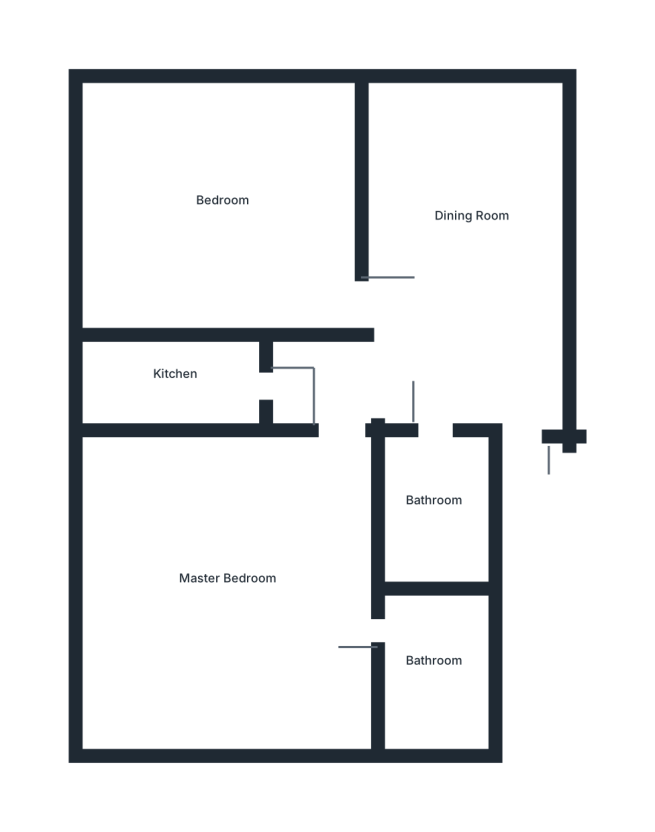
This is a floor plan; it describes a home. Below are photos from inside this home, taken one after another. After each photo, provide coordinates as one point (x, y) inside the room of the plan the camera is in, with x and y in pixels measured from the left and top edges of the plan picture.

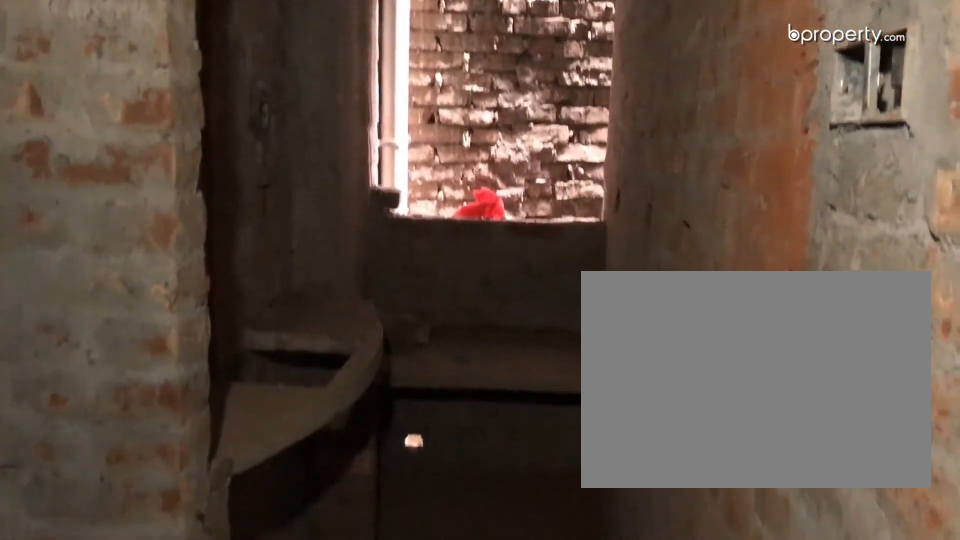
(208, 385)
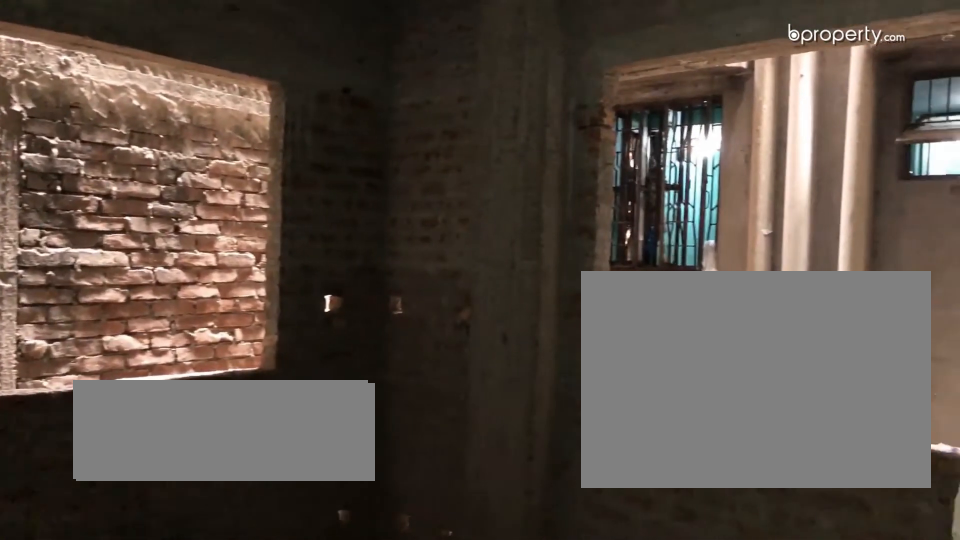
(222, 225)
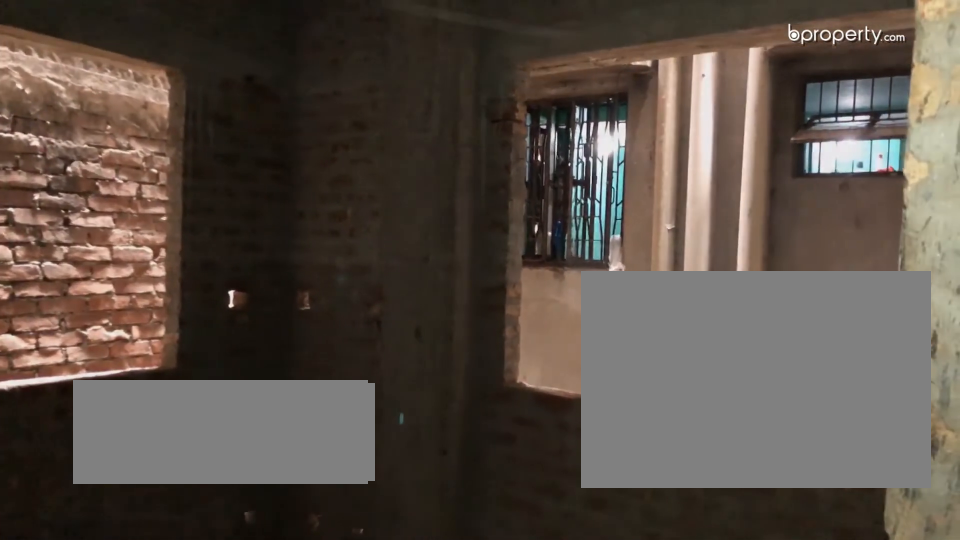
(222, 225)
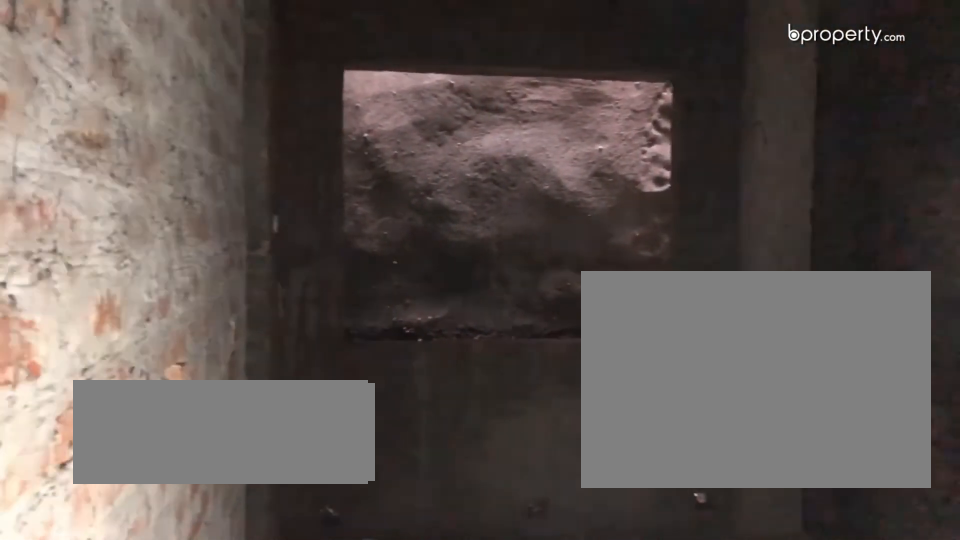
(241, 601)
